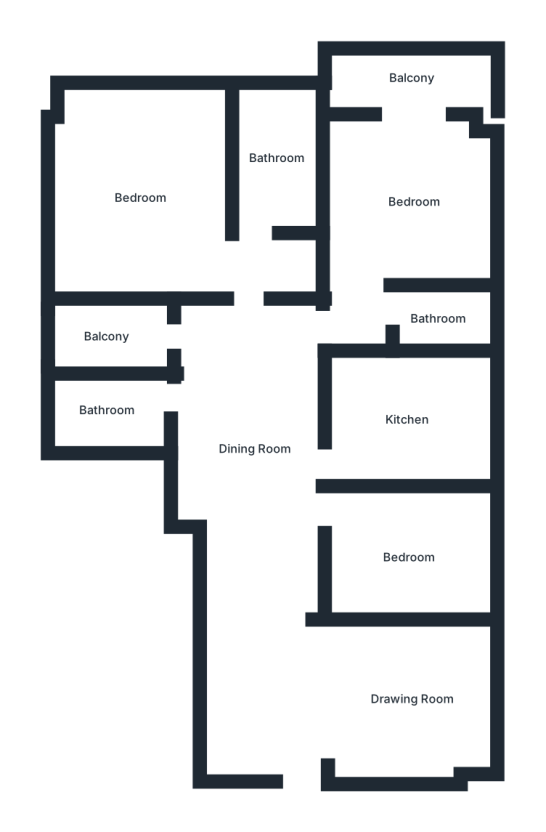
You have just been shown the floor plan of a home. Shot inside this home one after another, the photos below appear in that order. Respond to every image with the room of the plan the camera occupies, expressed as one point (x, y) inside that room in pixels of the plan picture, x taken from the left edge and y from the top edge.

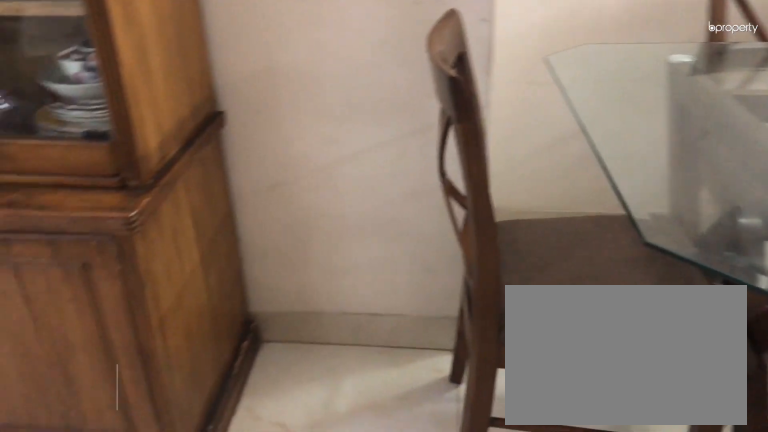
(257, 452)
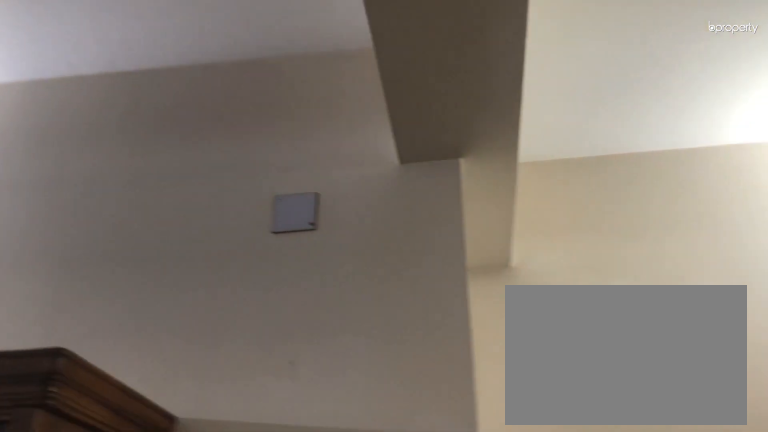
(257, 452)
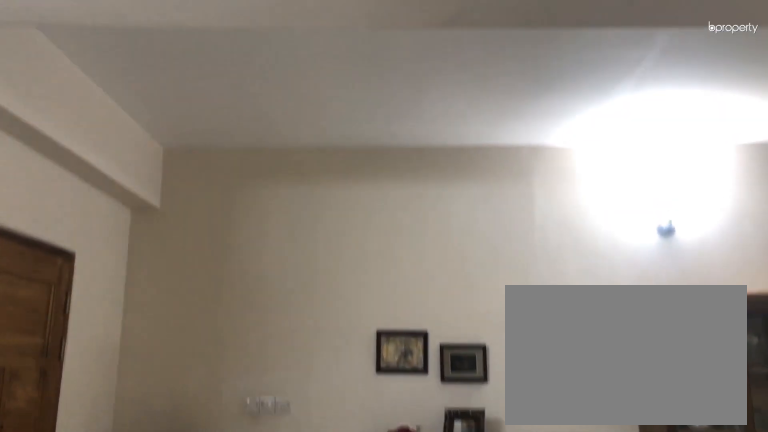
(411, 698)
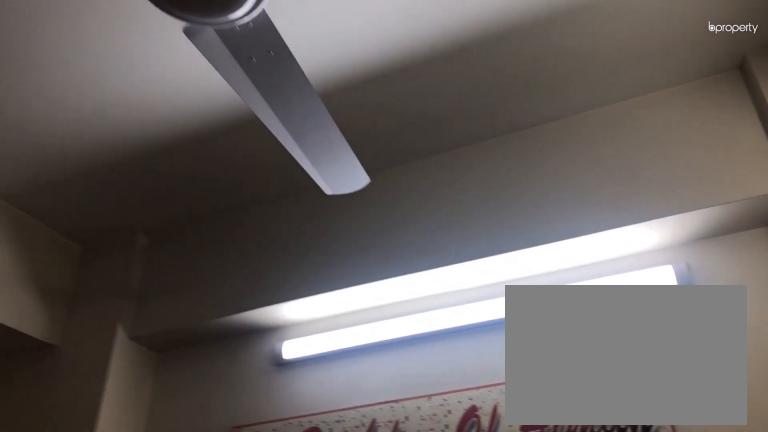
(406, 555)
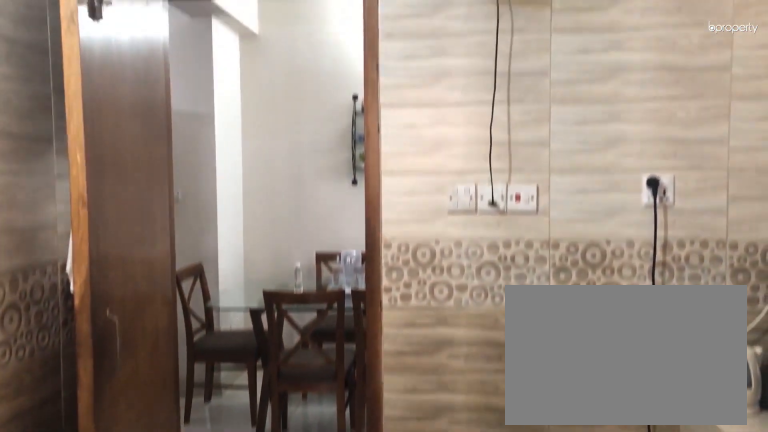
(404, 418)
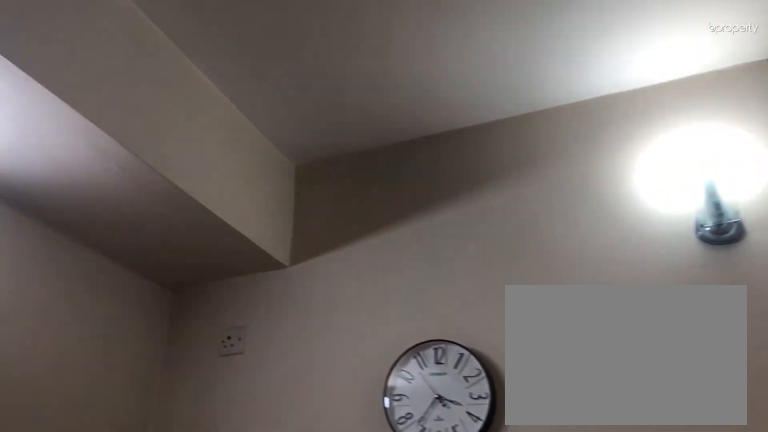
(410, 205)
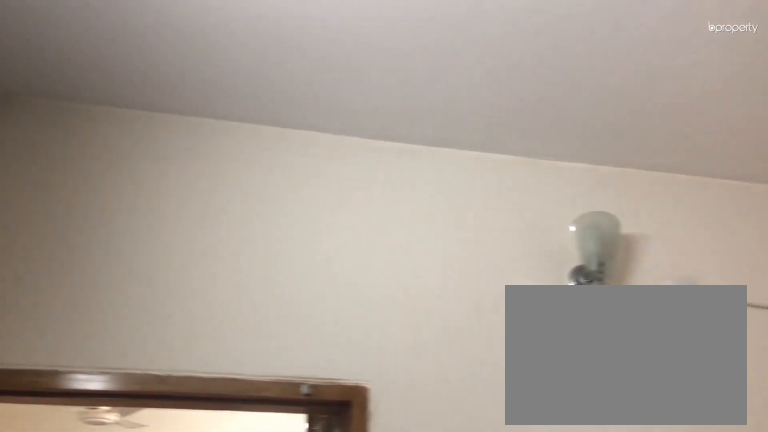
(137, 200)
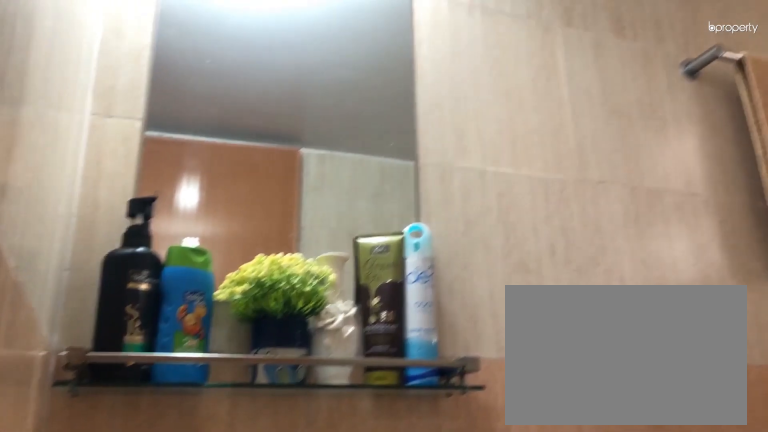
(103, 411)
